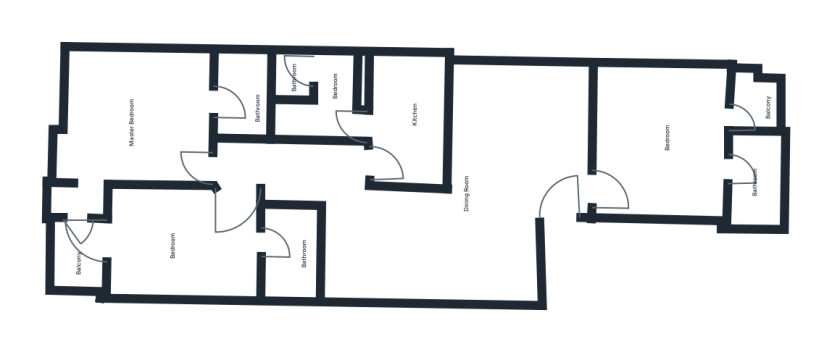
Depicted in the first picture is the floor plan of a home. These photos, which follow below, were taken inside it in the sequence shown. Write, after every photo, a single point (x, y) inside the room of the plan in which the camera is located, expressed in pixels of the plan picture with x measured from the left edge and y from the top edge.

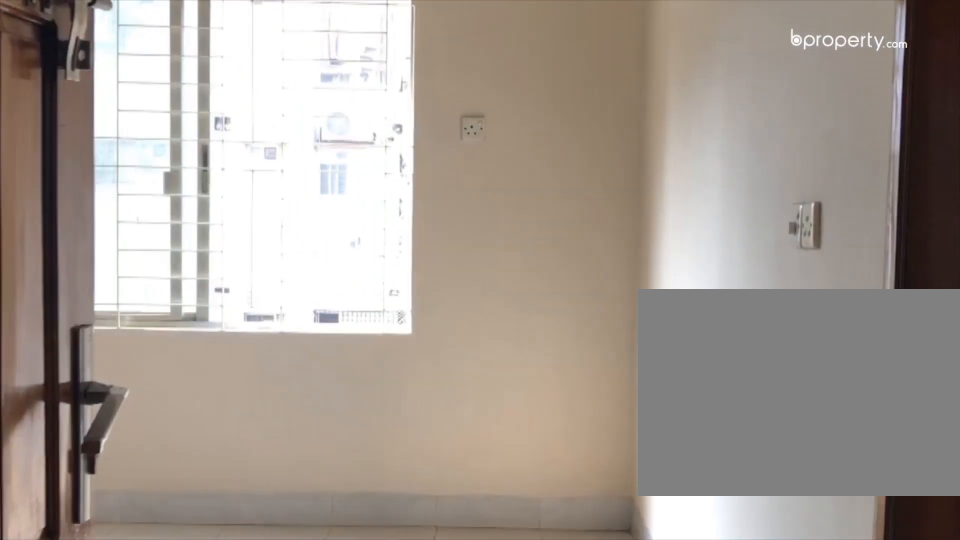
(539, 170)
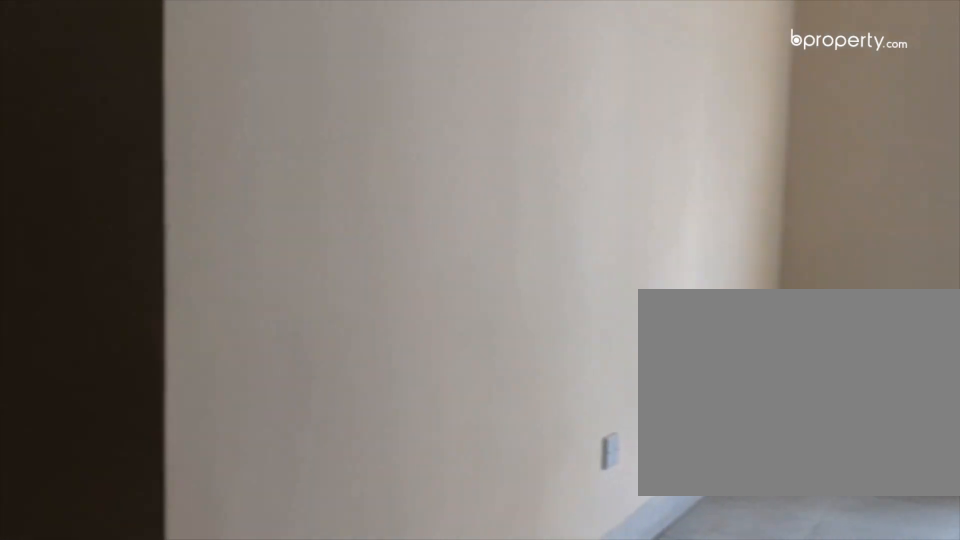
(531, 165)
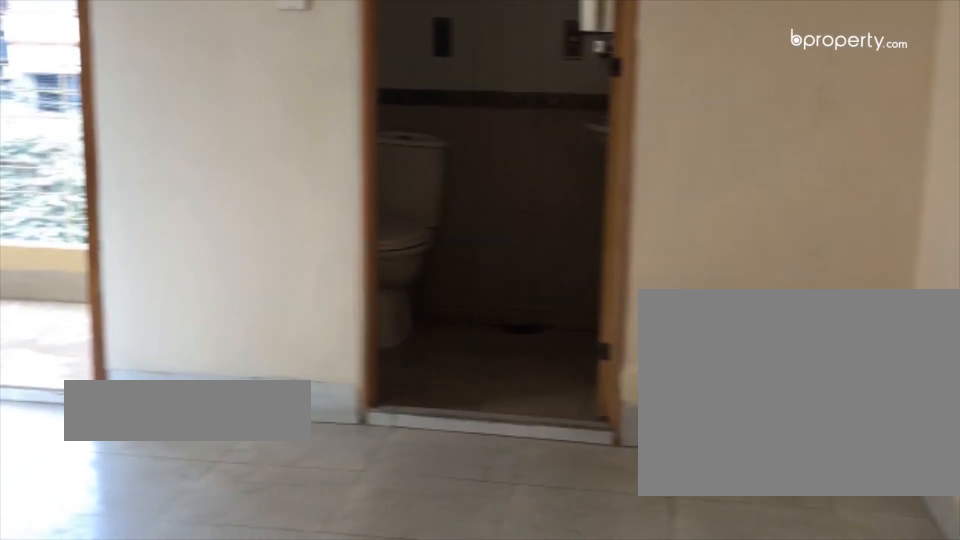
(666, 146)
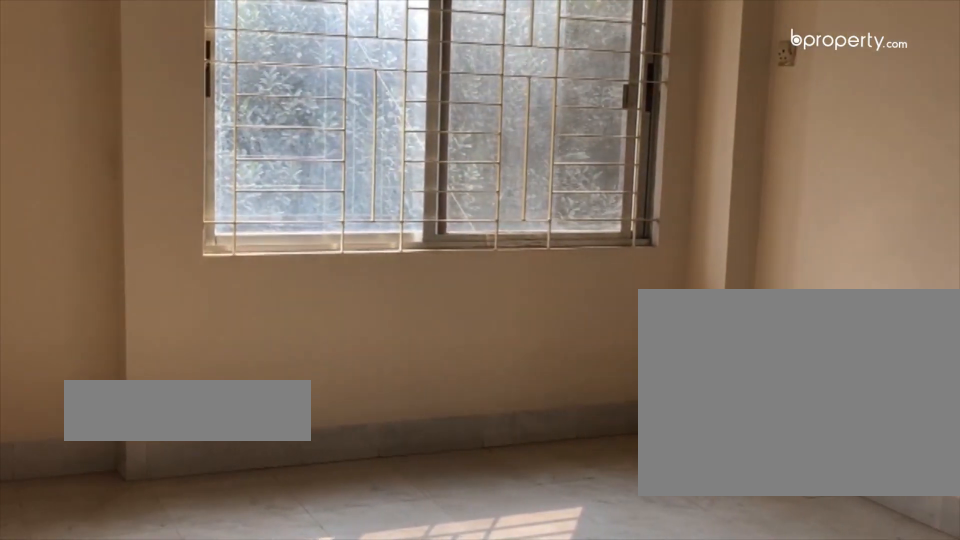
(128, 119)
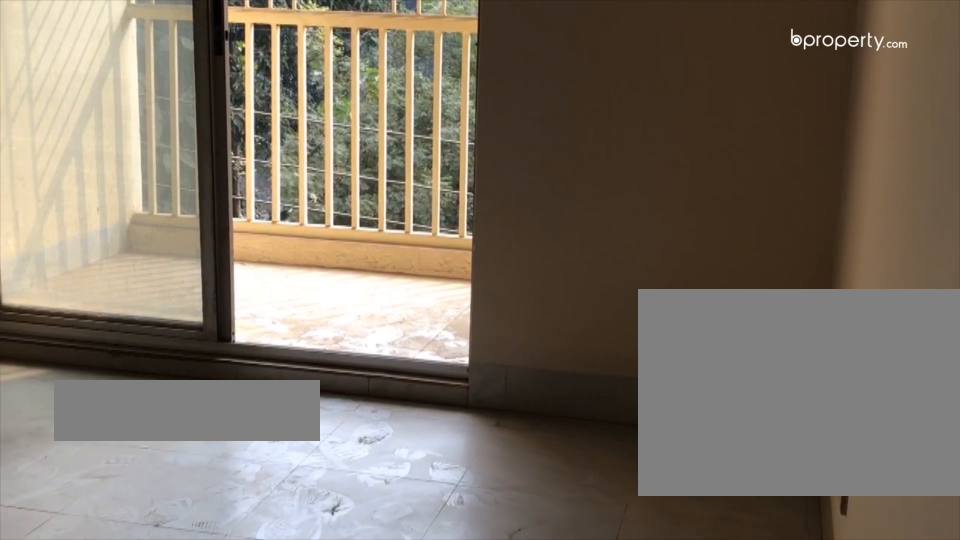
(181, 238)
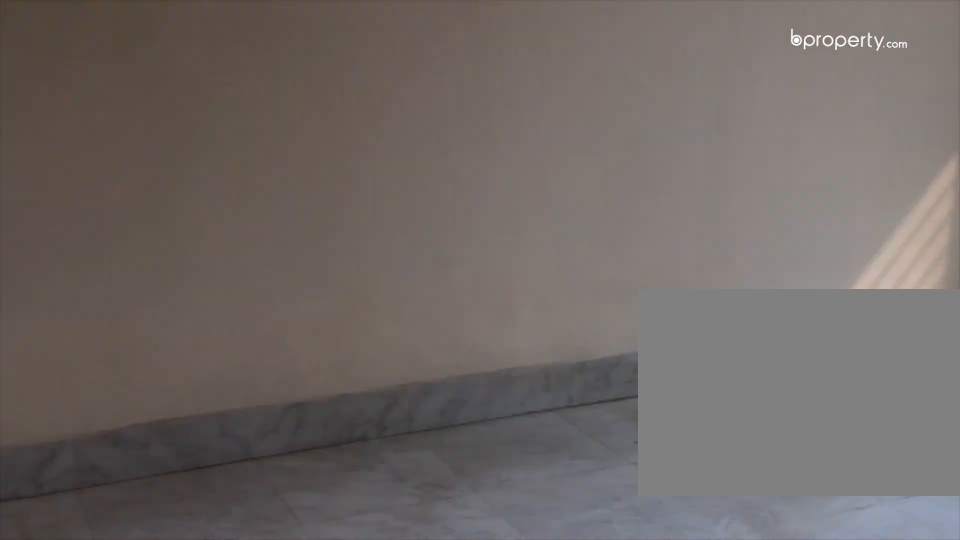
(181, 238)
